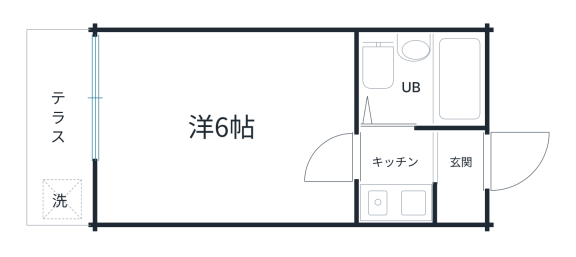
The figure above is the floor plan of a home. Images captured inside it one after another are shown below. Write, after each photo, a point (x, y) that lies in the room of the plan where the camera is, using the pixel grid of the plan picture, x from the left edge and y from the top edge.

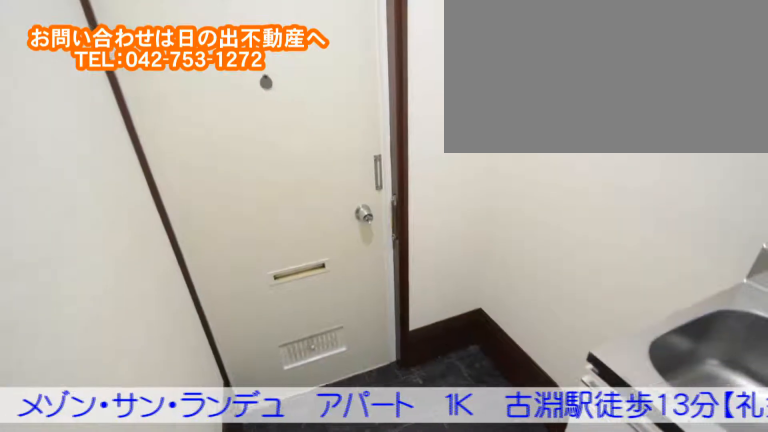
(441, 160)
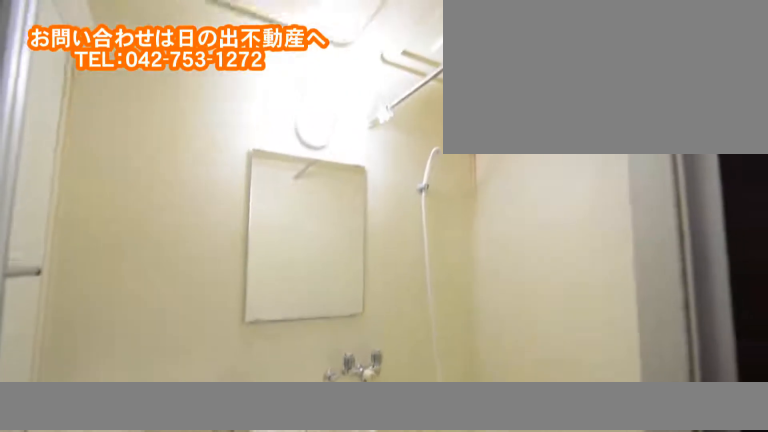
(448, 82)
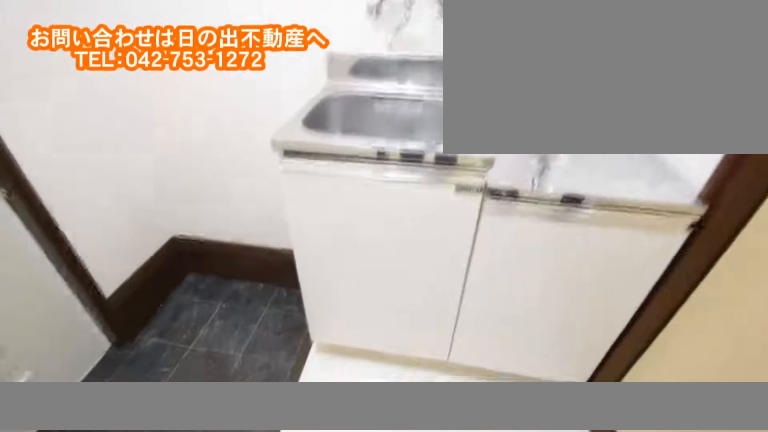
(396, 151)
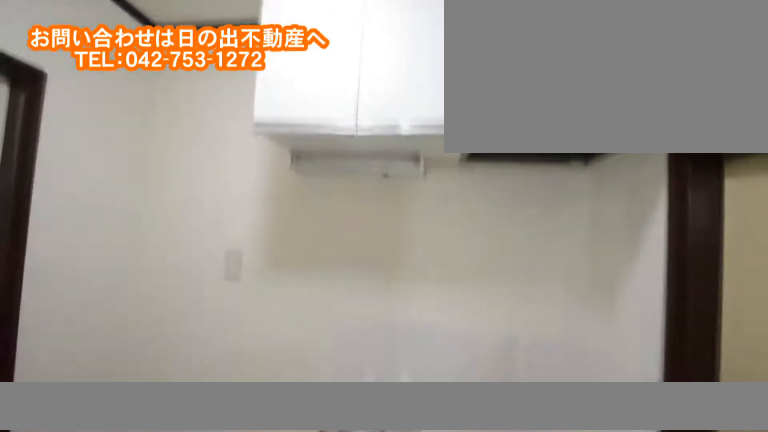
(397, 152)
